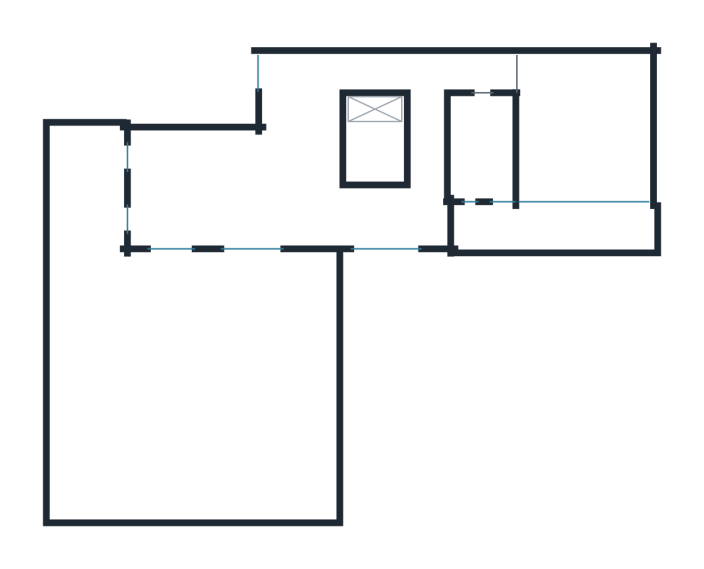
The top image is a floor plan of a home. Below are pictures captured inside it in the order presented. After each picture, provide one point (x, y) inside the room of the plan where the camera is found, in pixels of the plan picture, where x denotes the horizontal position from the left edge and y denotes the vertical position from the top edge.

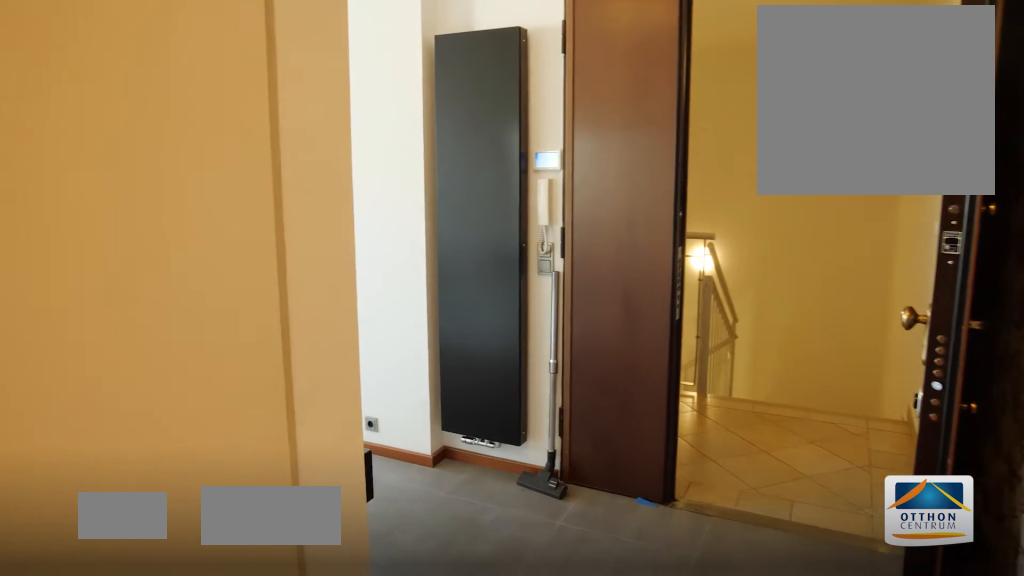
(300, 79)
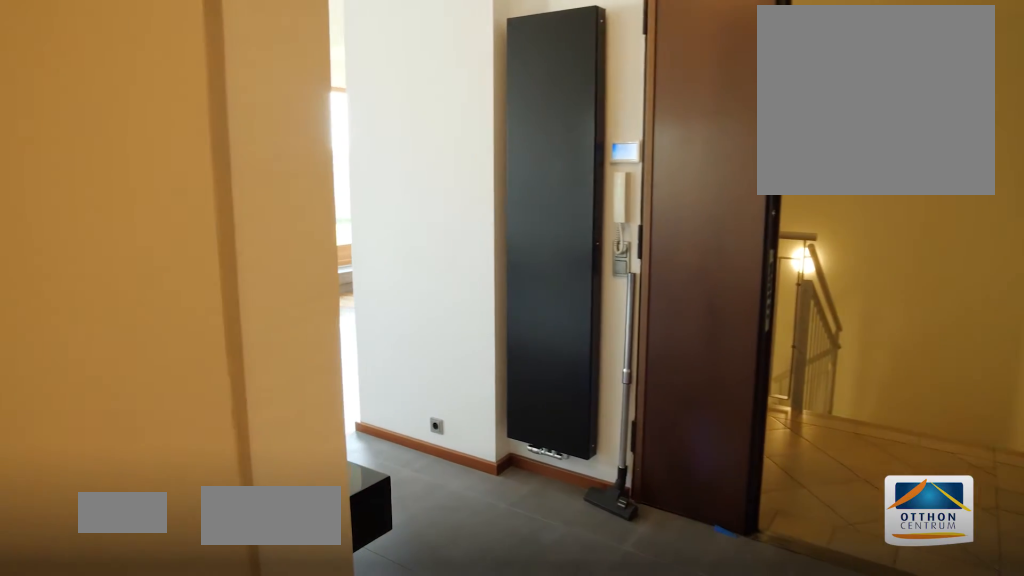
(299, 79)
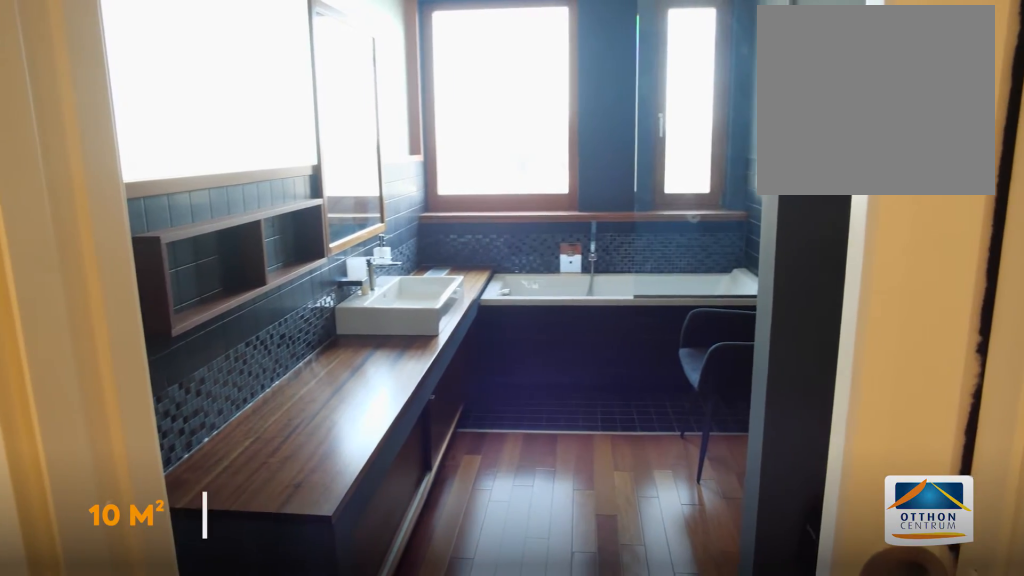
(481, 144)
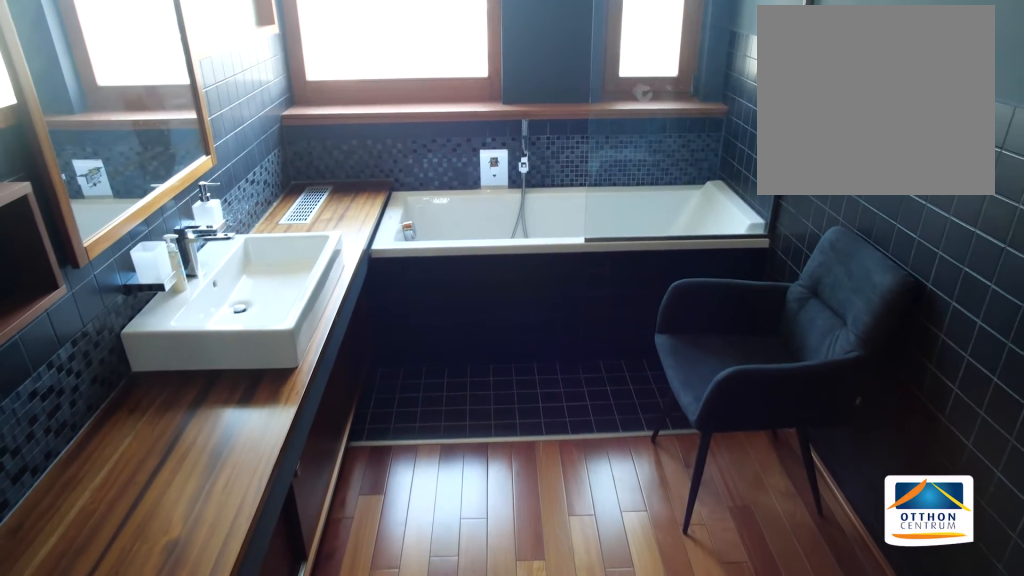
(481, 143)
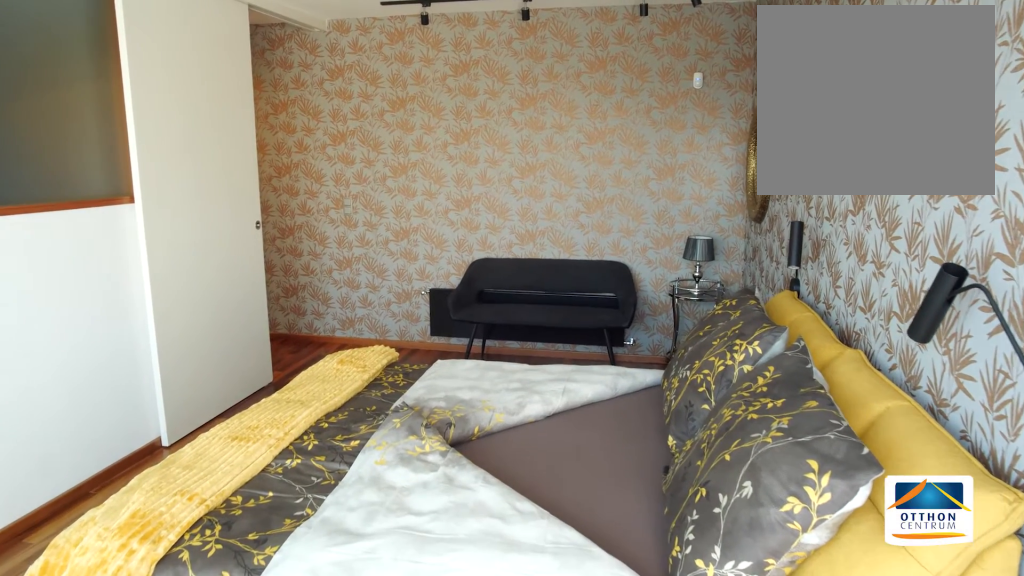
(586, 143)
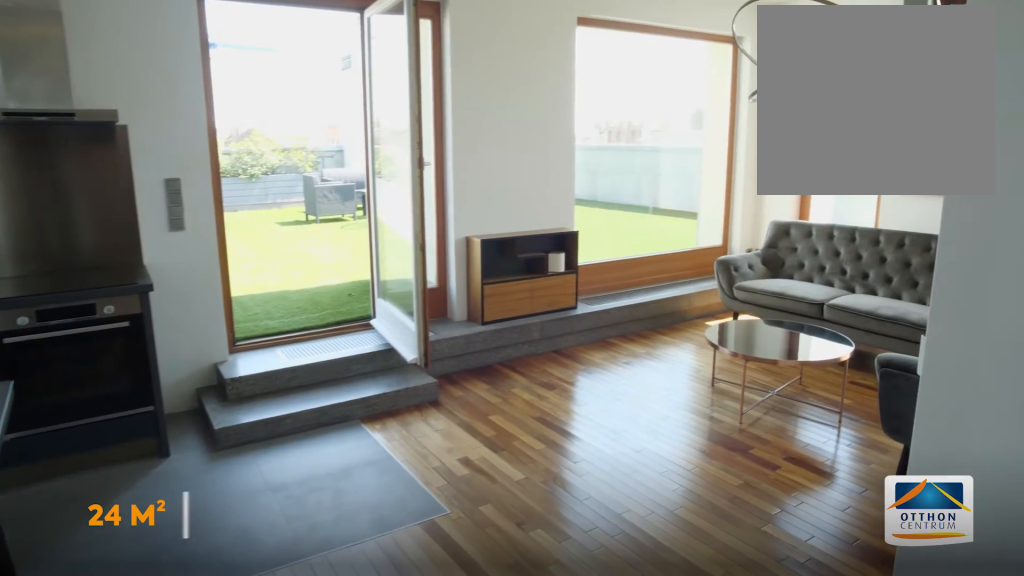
(202, 184)
